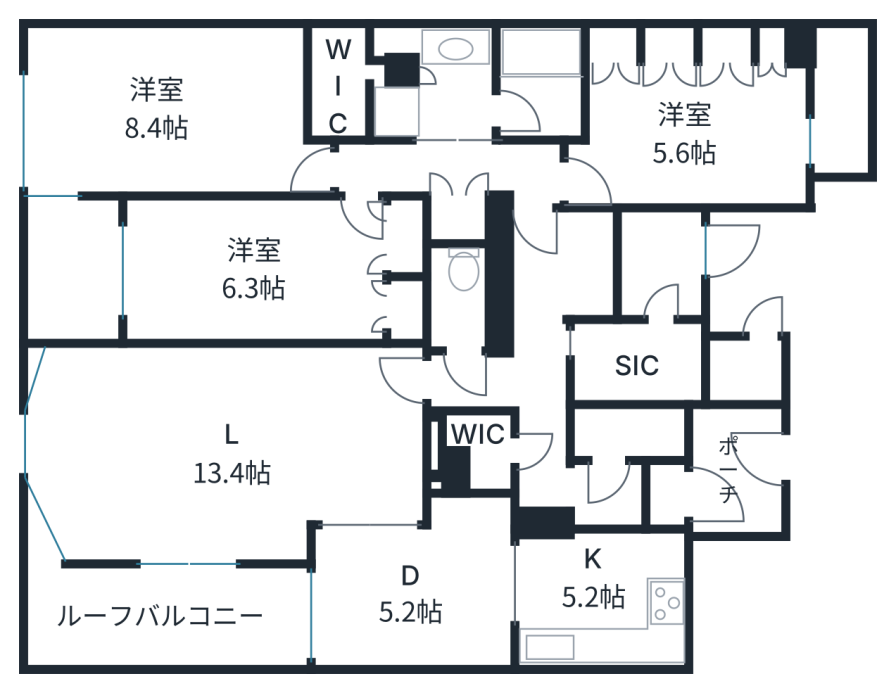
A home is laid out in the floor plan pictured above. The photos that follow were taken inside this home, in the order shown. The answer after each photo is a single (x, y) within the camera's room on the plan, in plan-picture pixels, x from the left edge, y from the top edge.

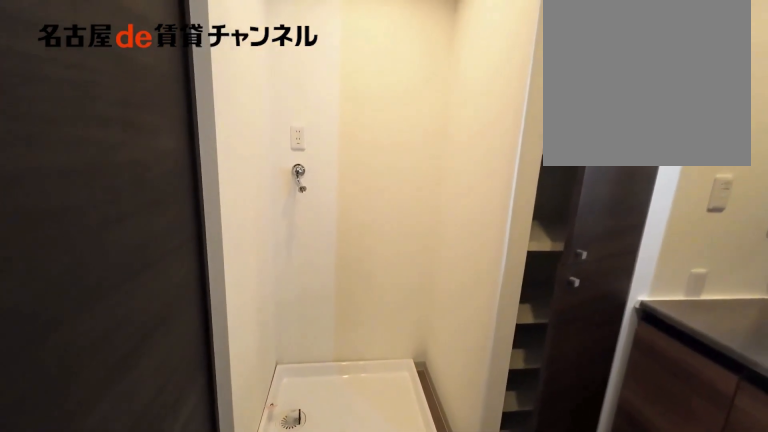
(442, 89)
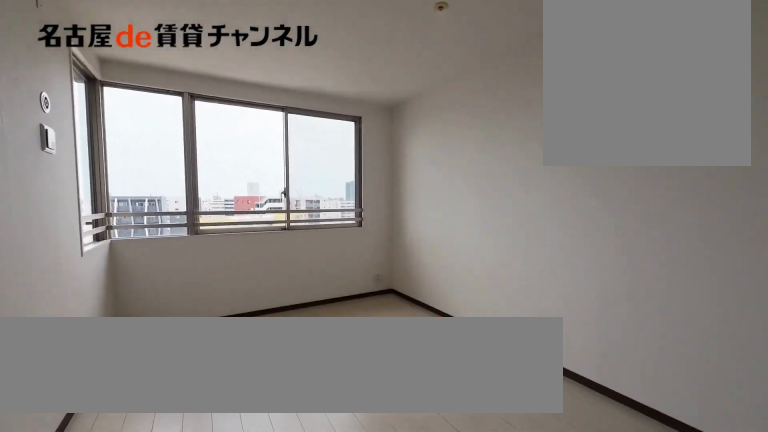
(175, 113)
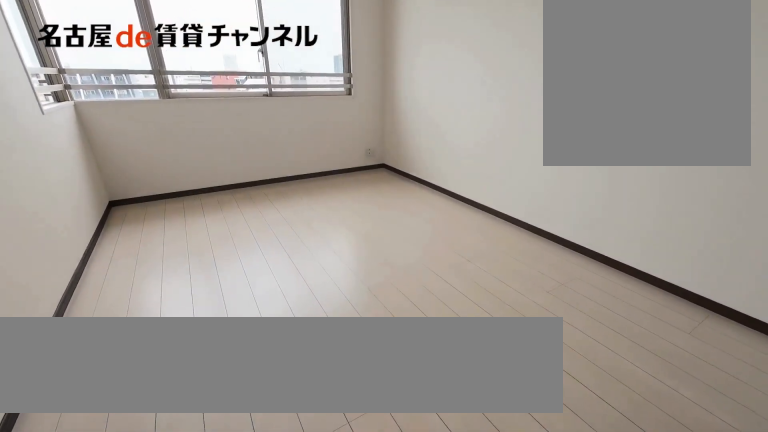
(175, 113)
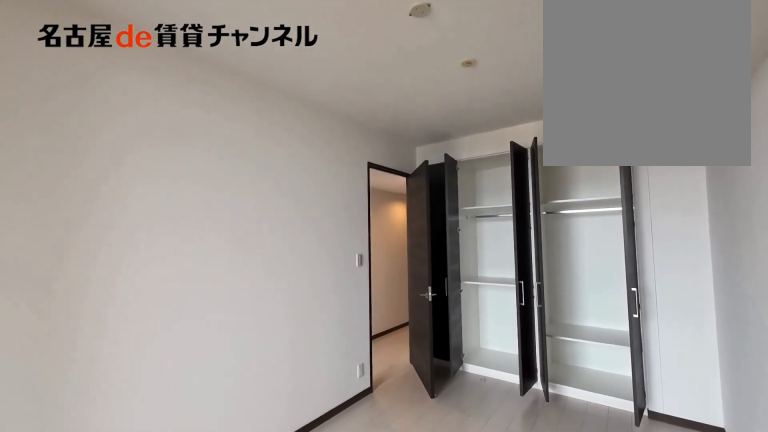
(273, 269)
